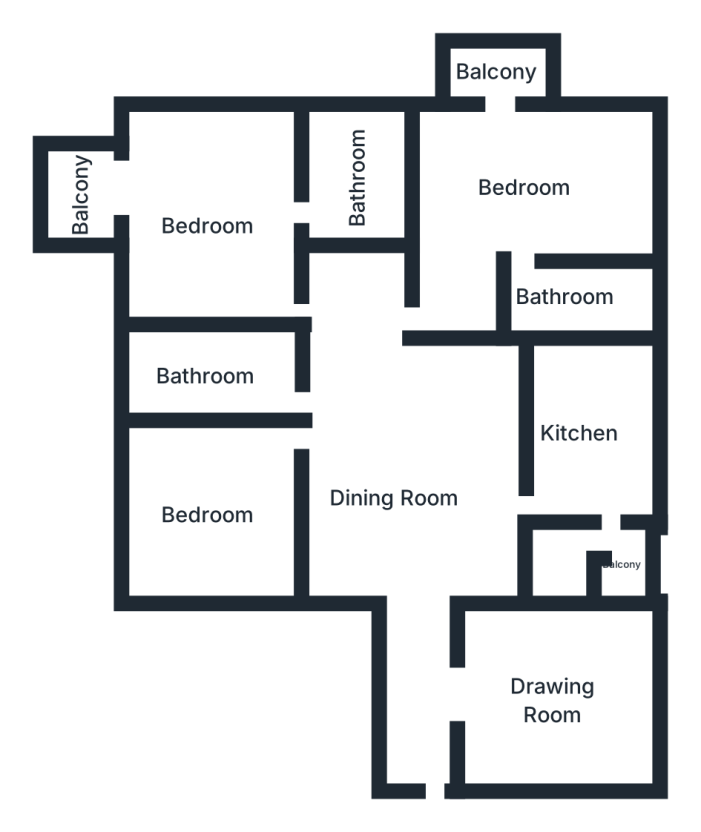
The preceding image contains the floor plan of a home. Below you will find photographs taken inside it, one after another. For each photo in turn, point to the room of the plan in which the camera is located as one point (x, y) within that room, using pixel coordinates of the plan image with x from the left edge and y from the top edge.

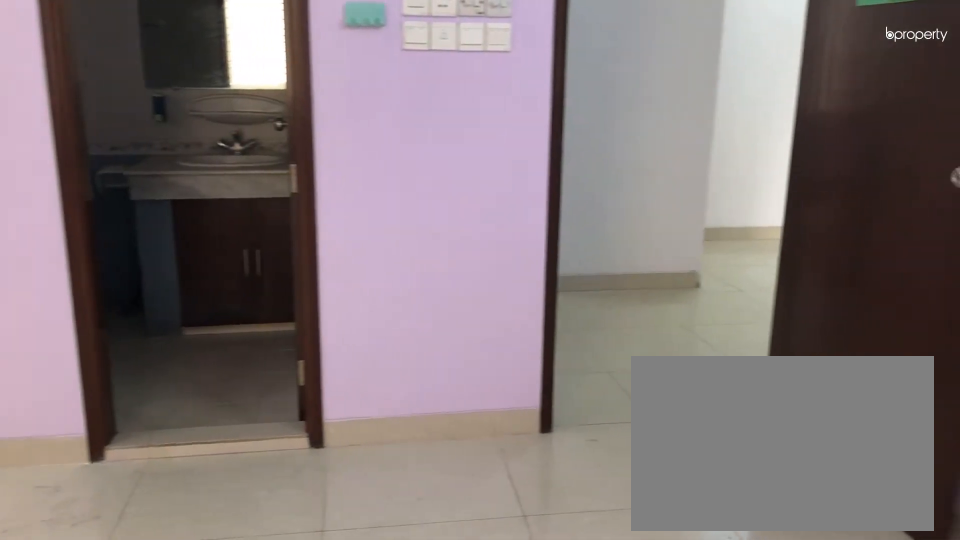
(206, 228)
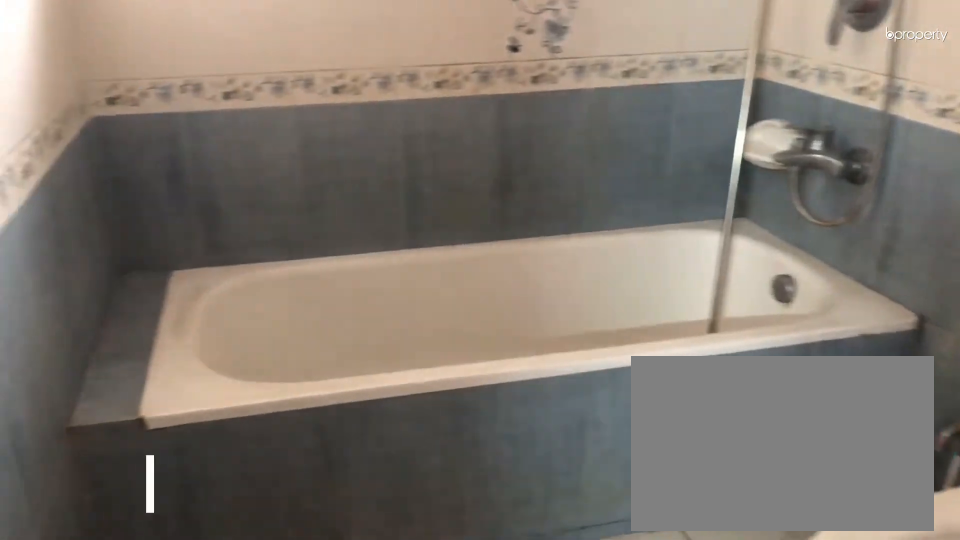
(352, 178)
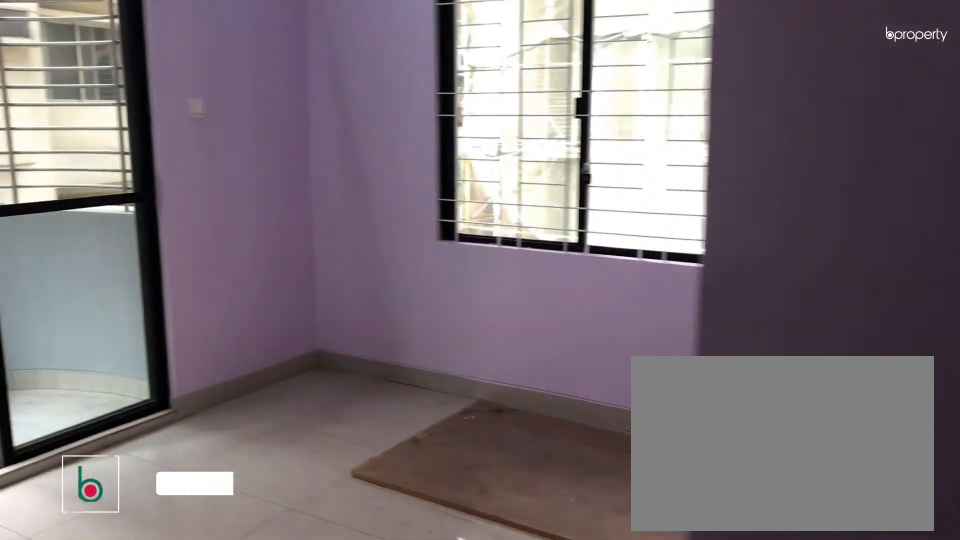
(529, 188)
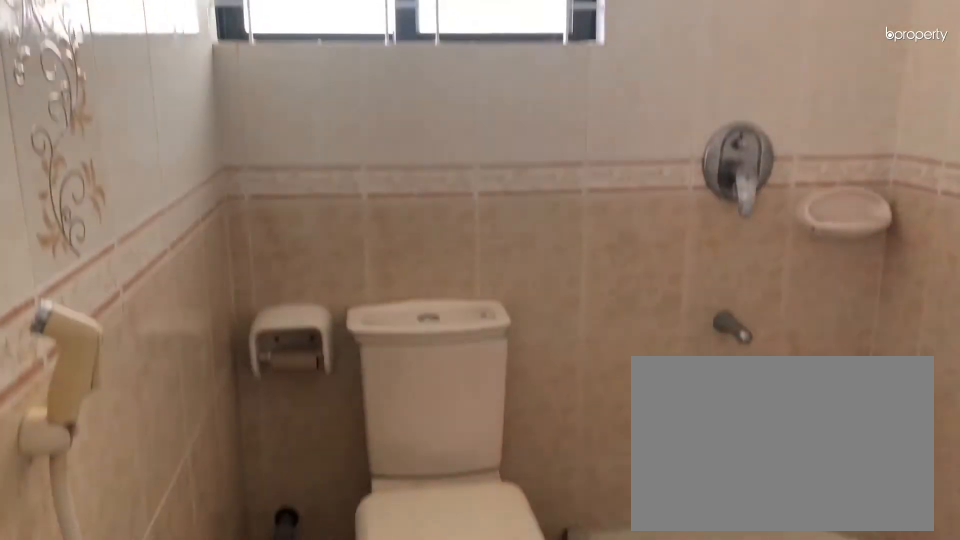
(579, 293)
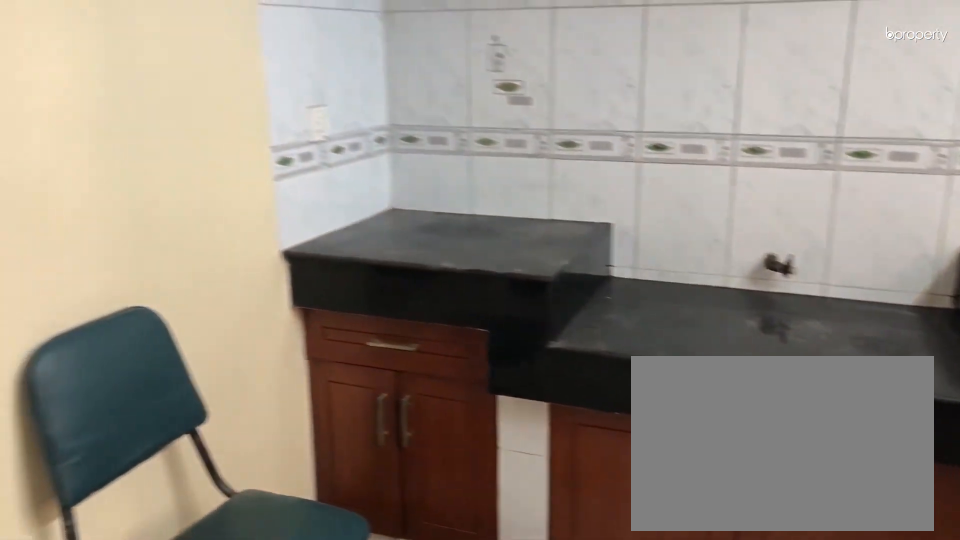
(579, 439)
